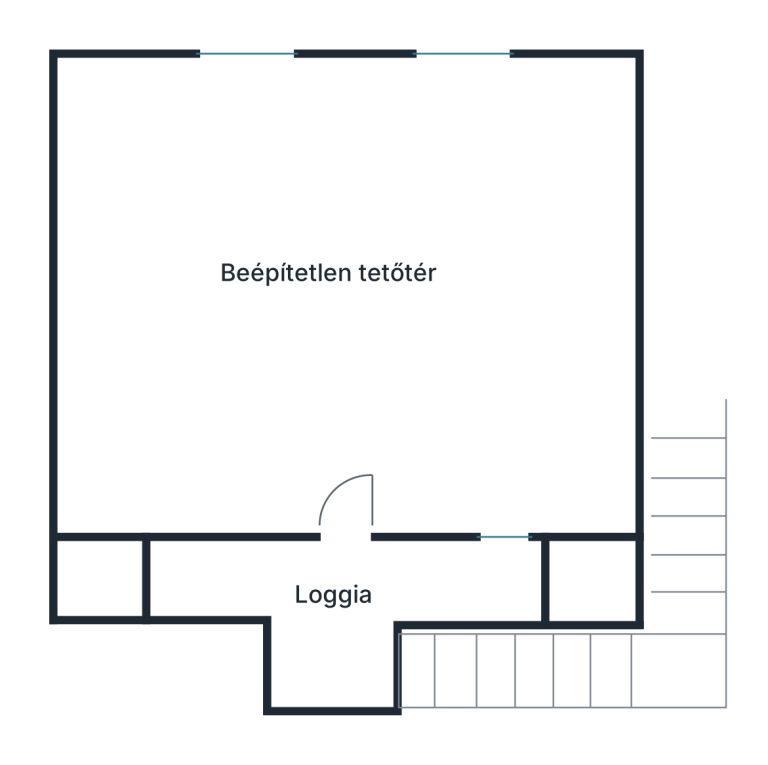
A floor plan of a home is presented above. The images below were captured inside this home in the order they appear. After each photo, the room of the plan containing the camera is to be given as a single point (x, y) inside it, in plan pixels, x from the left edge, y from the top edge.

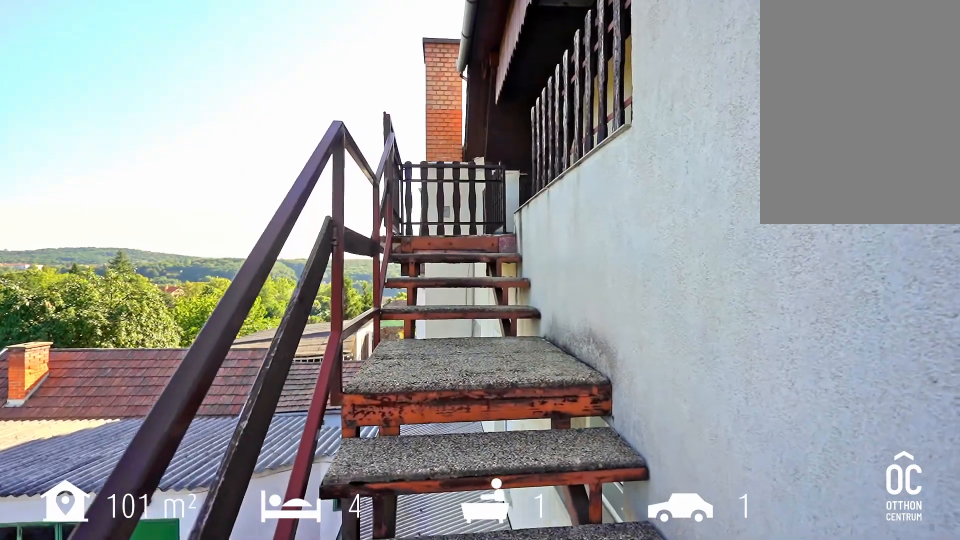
(526, 669)
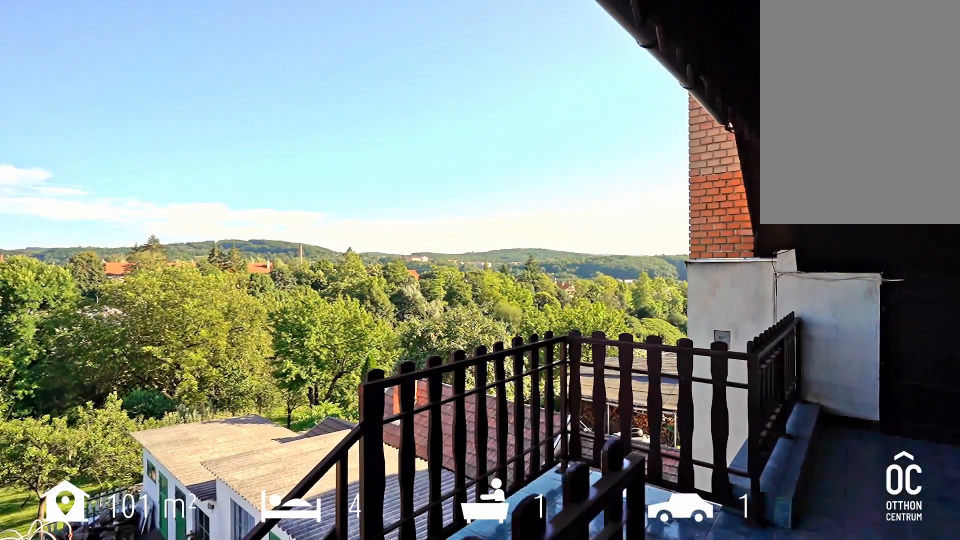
(337, 607)
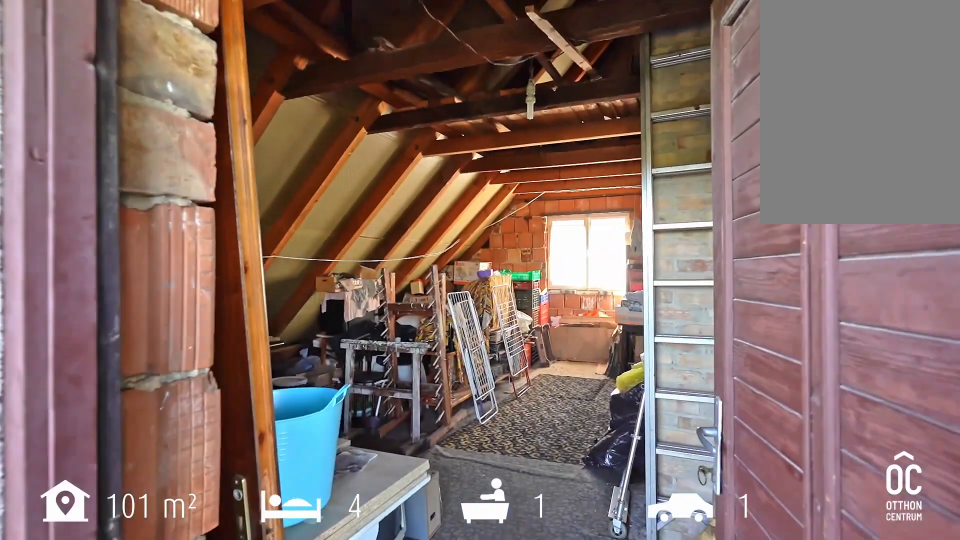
(357, 309)
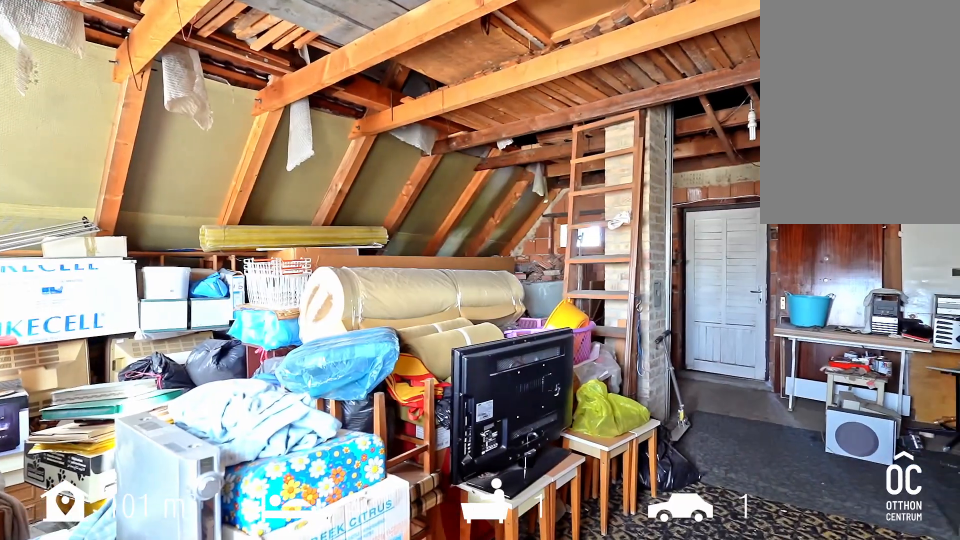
(358, 309)
